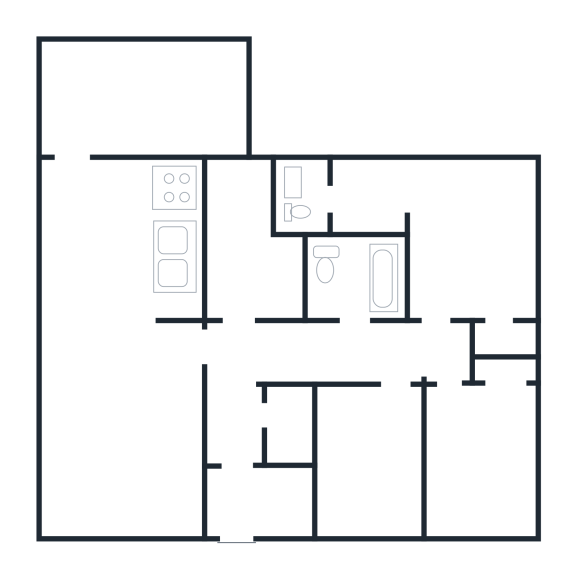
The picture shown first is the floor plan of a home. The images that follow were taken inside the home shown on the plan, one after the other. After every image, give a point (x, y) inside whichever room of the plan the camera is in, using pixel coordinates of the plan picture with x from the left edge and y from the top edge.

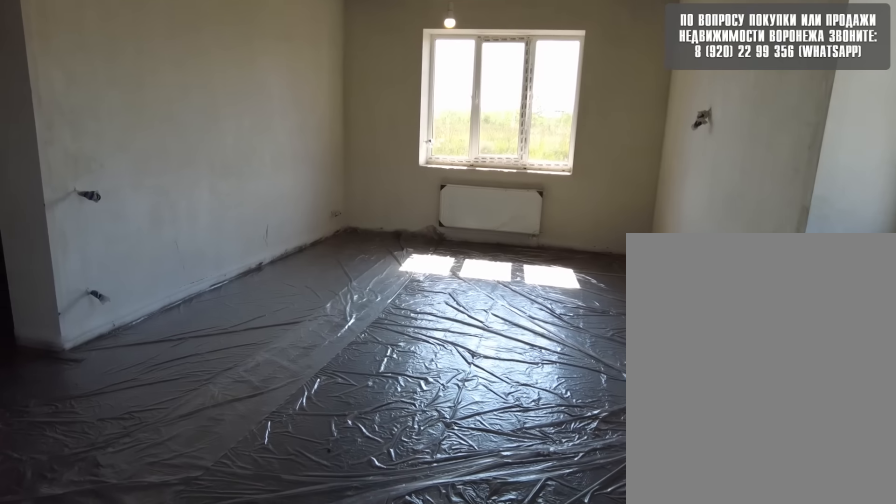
(98, 229)
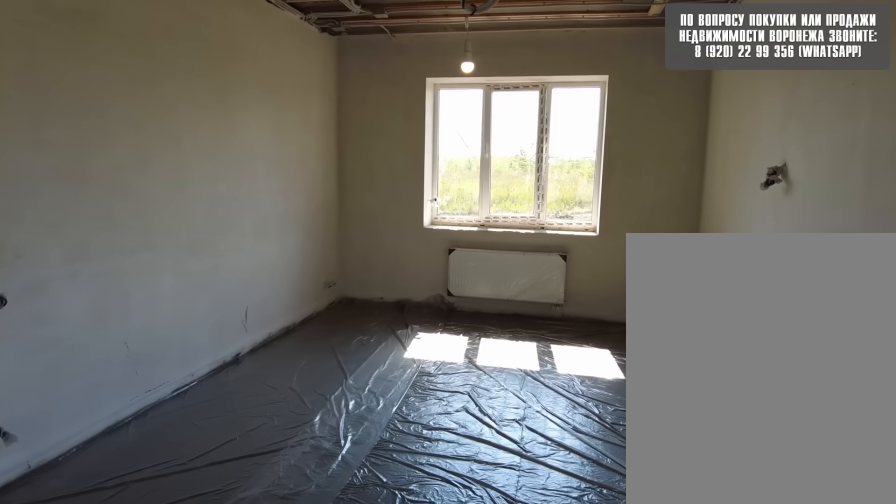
(99, 208)
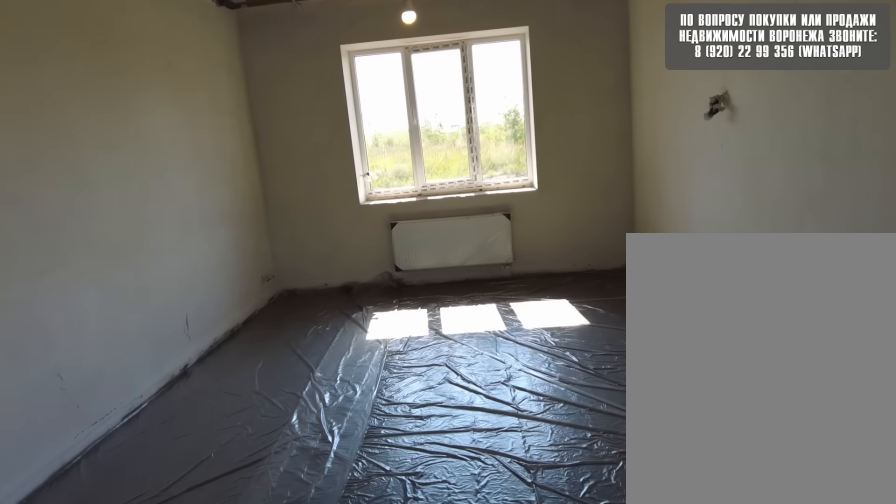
(99, 208)
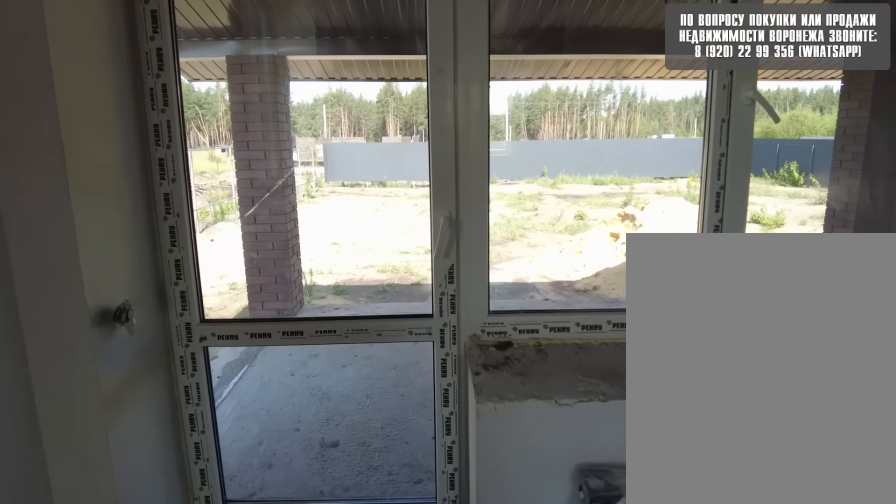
(100, 201)
